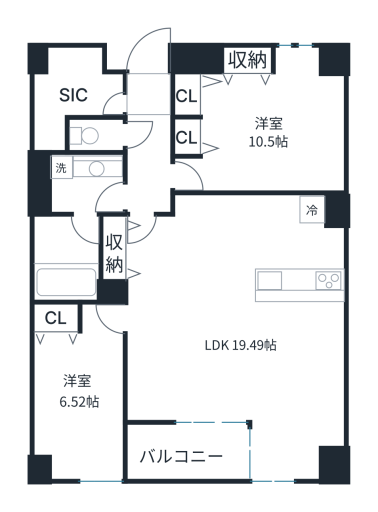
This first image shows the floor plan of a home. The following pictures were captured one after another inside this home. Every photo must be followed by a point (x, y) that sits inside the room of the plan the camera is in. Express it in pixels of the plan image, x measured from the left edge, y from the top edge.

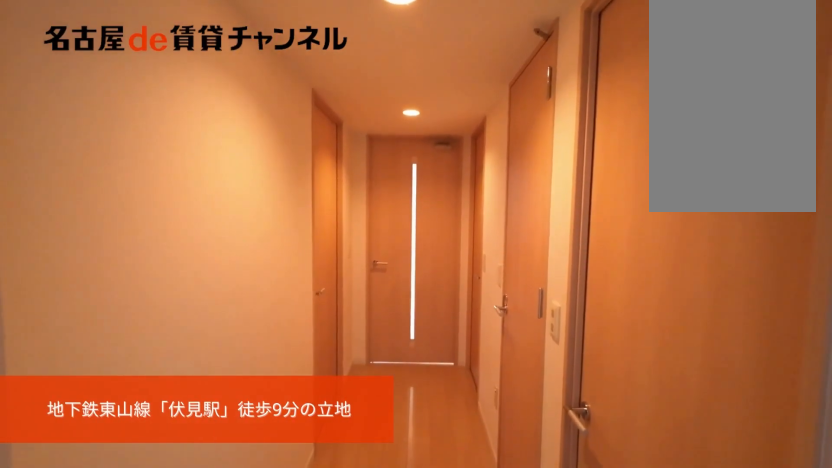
(147, 93)
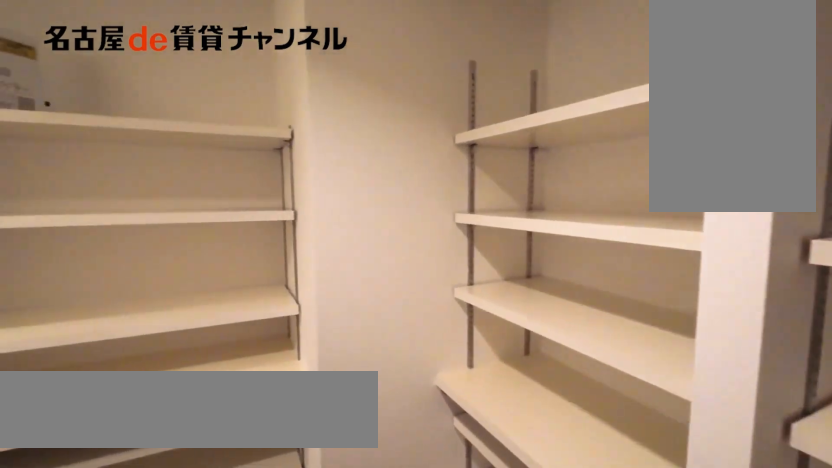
(76, 91)
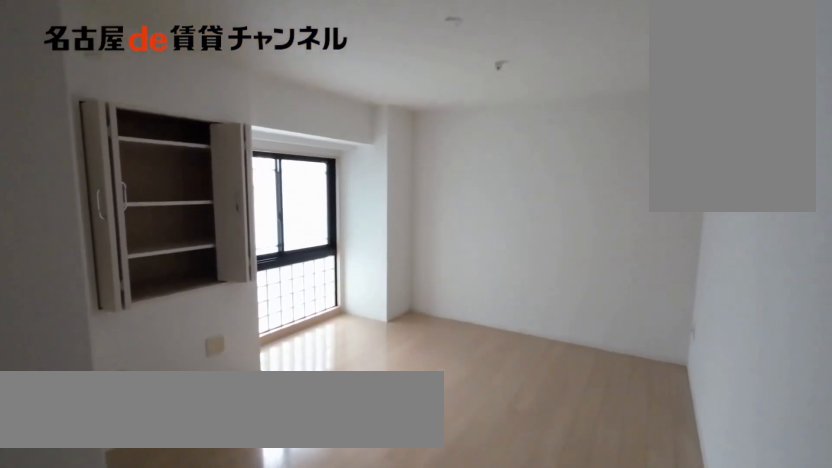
(257, 119)
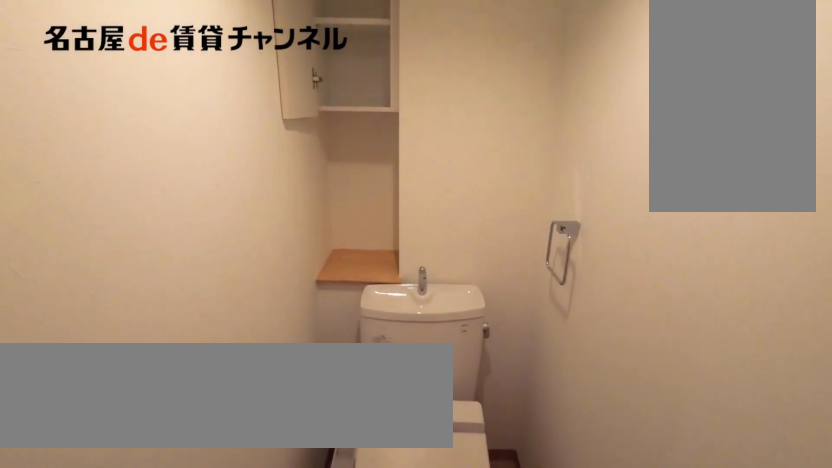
(95, 135)
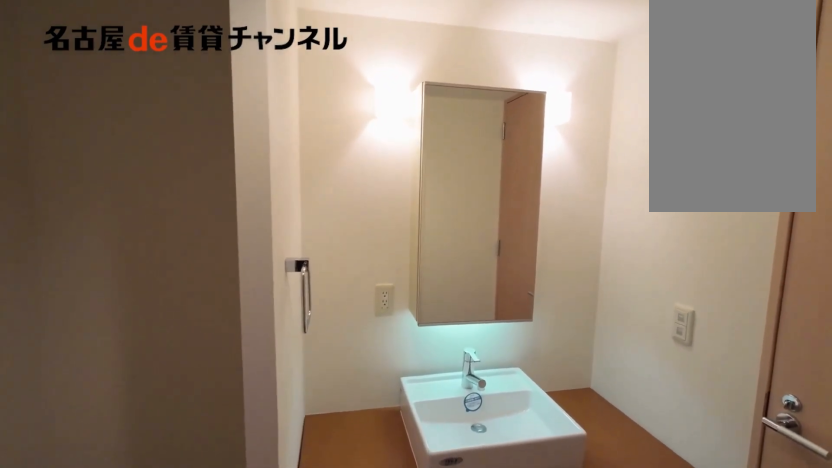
(83, 183)
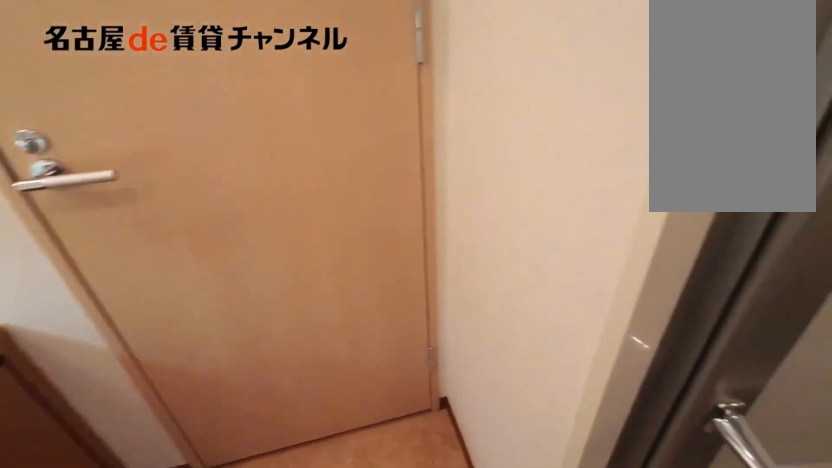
(83, 183)
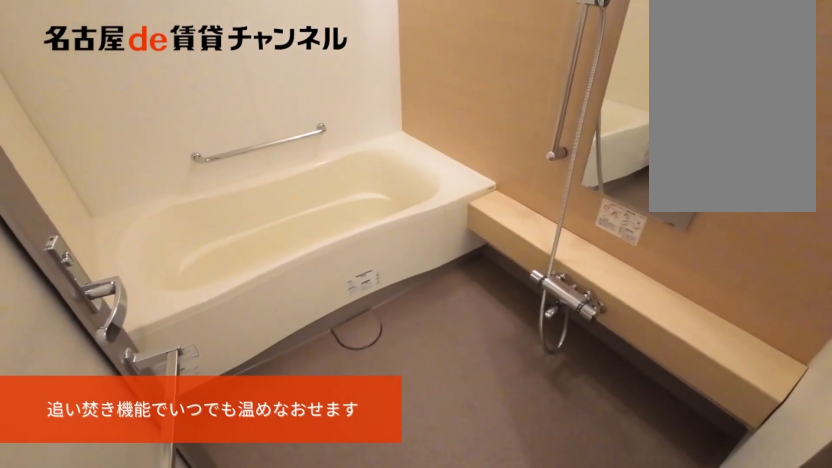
(70, 257)
